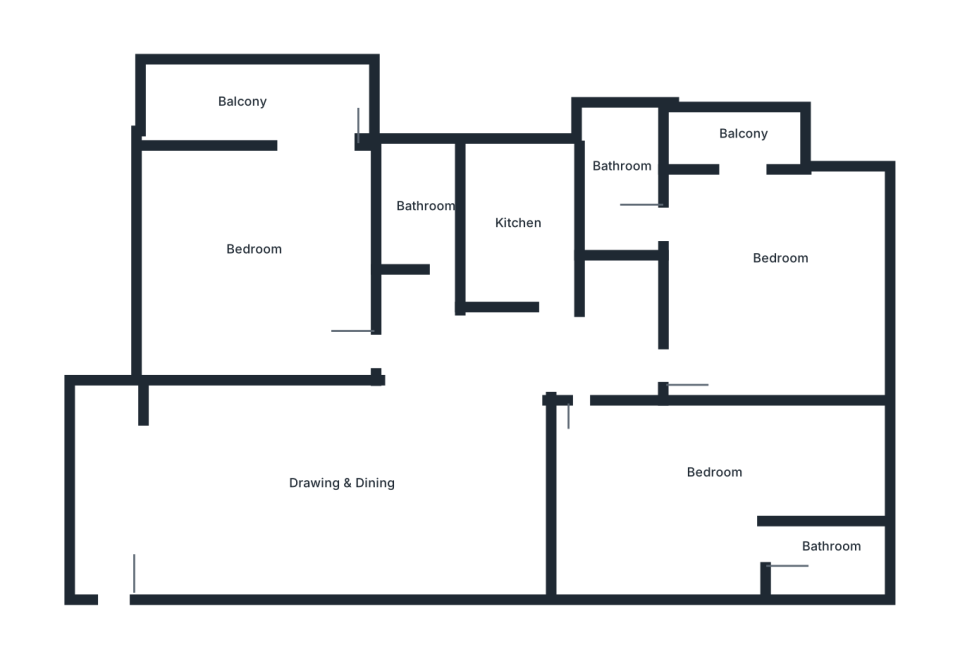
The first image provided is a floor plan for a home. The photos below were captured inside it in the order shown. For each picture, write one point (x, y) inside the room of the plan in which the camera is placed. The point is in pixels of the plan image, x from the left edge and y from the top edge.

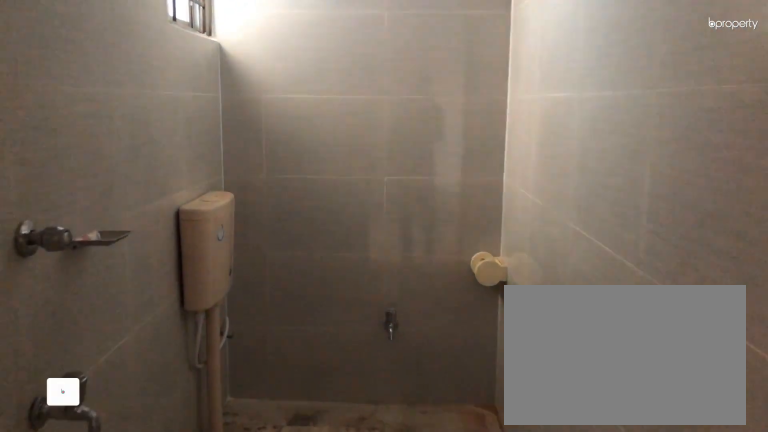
(428, 263)
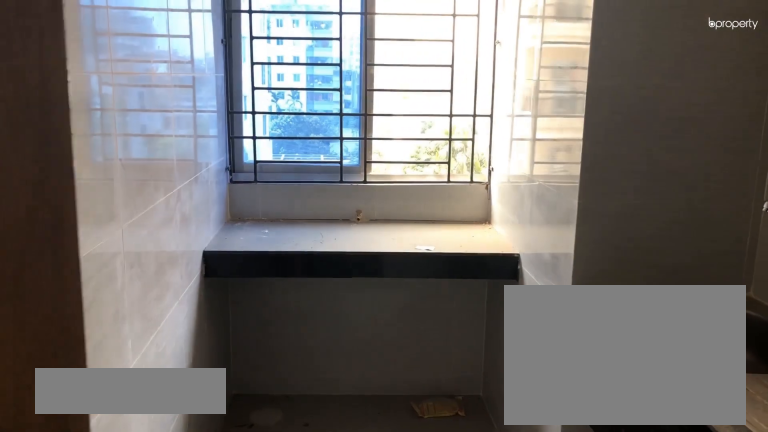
(535, 244)
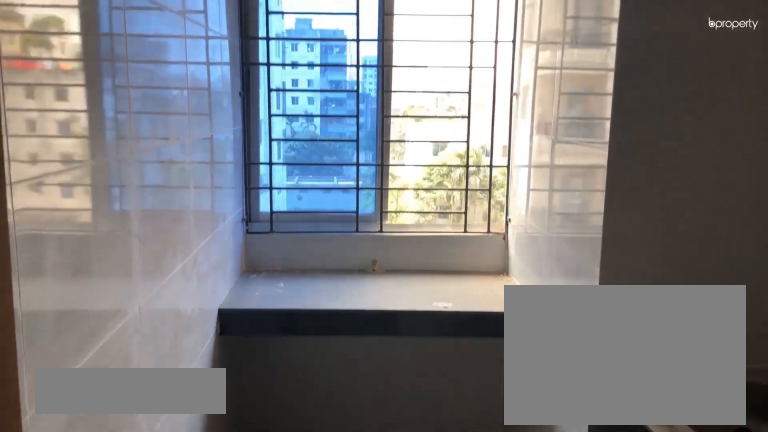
(535, 244)
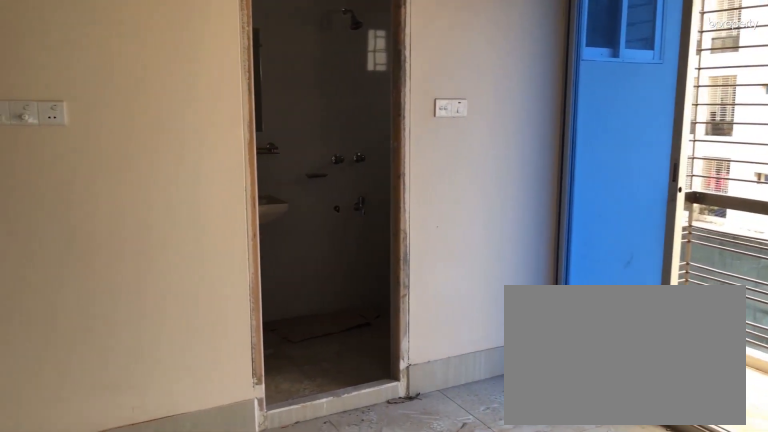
(779, 278)
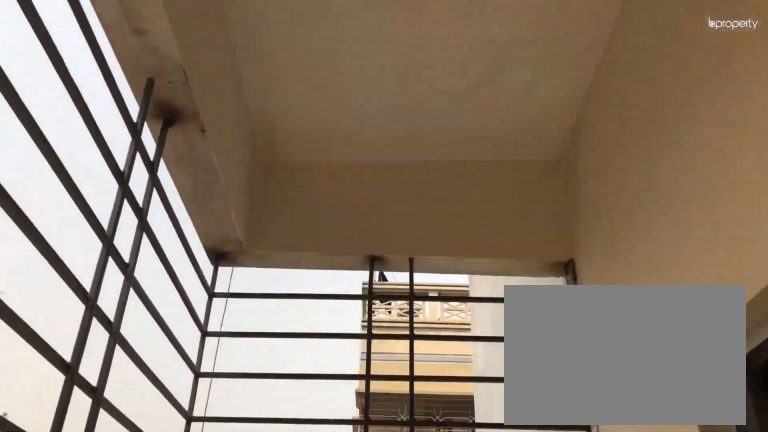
(737, 137)
